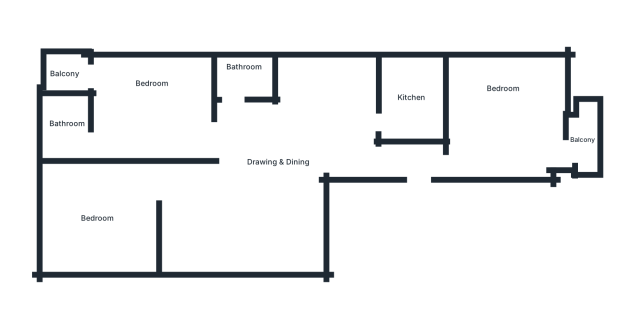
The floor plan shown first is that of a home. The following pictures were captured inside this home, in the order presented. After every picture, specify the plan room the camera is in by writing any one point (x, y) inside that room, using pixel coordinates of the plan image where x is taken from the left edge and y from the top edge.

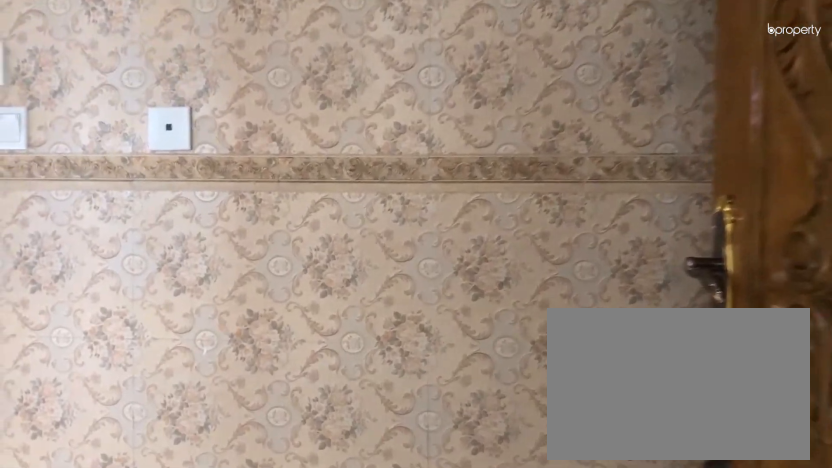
(374, 157)
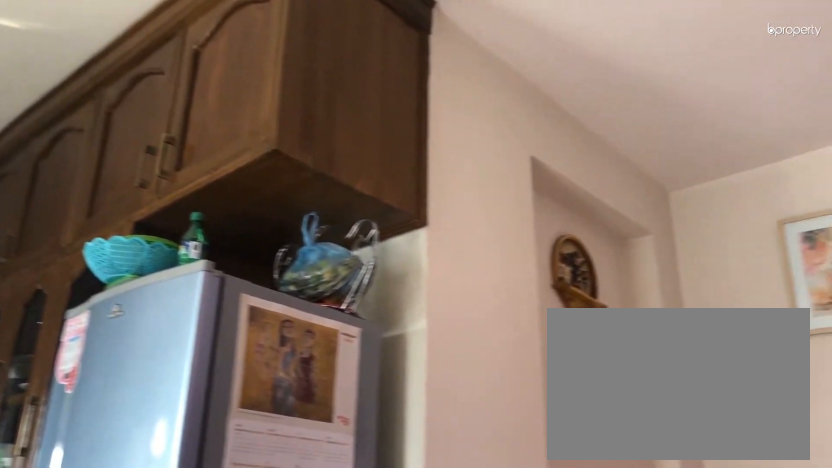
(285, 163)
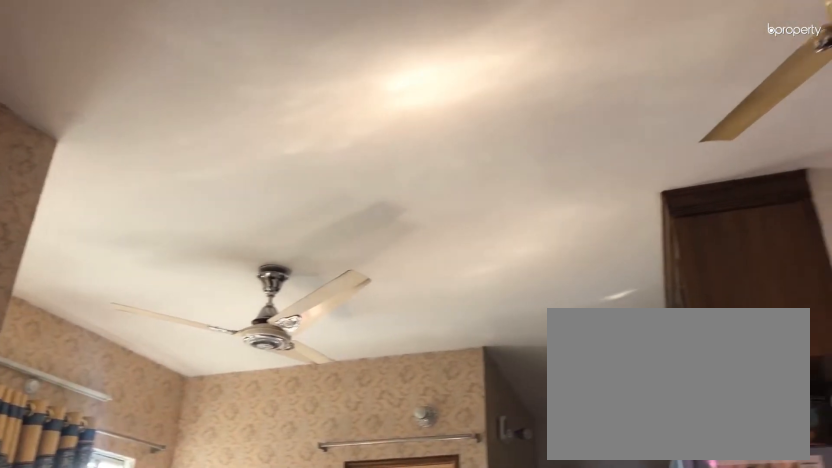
(285, 163)
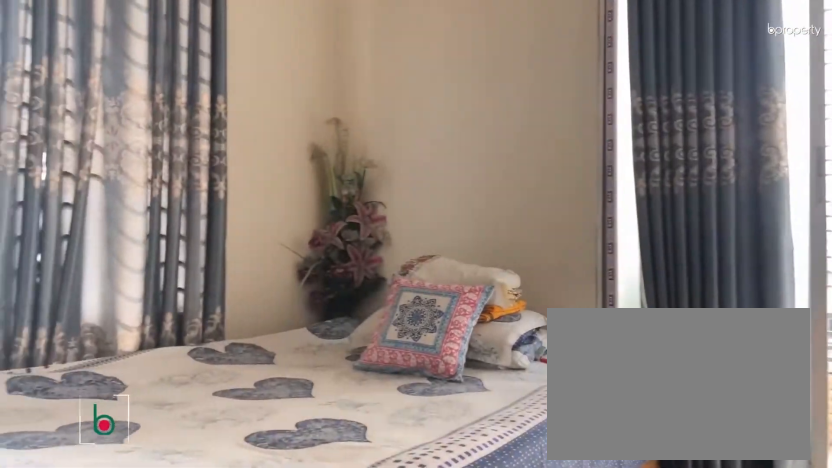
(505, 114)
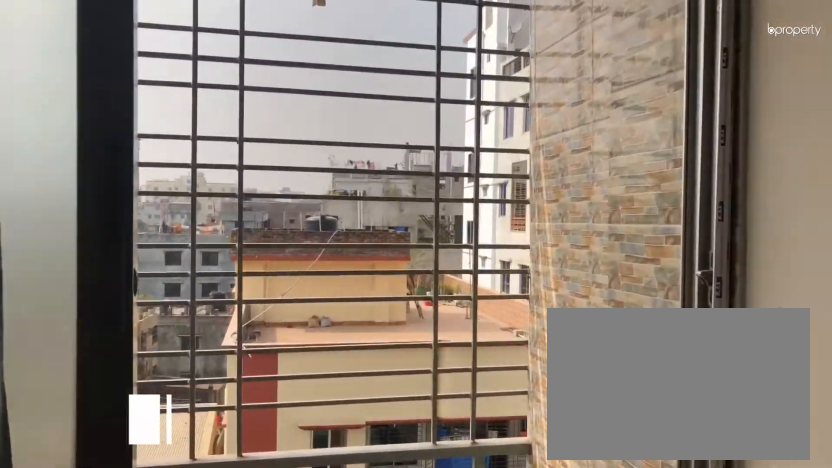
(582, 138)
